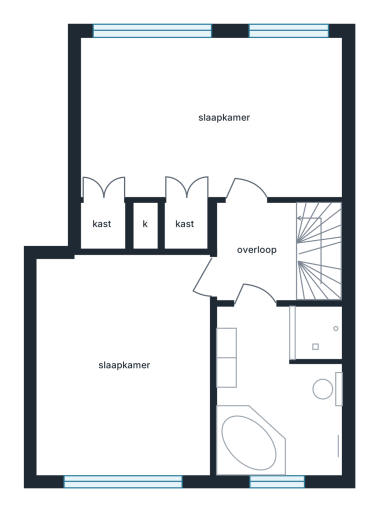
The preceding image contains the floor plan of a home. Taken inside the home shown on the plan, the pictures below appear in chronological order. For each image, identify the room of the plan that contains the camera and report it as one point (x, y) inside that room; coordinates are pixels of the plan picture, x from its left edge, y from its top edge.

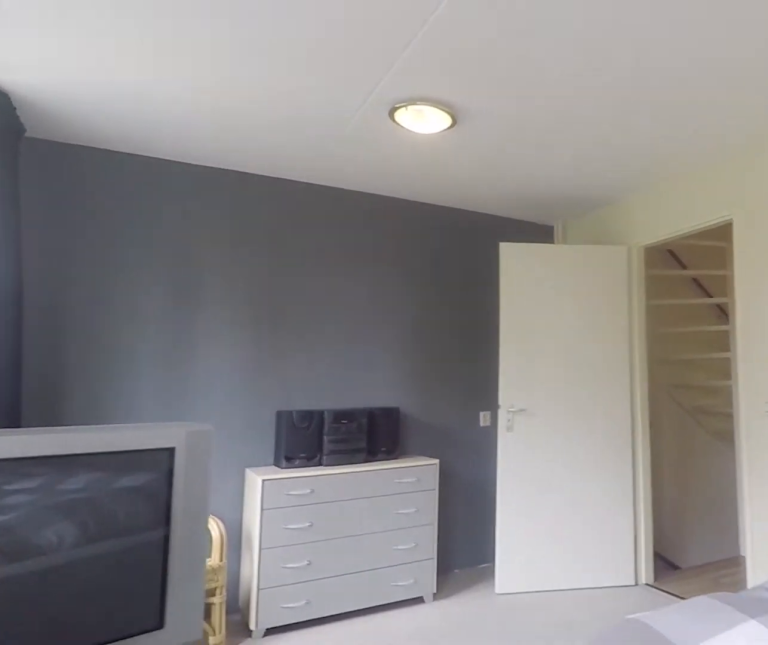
(212, 117)
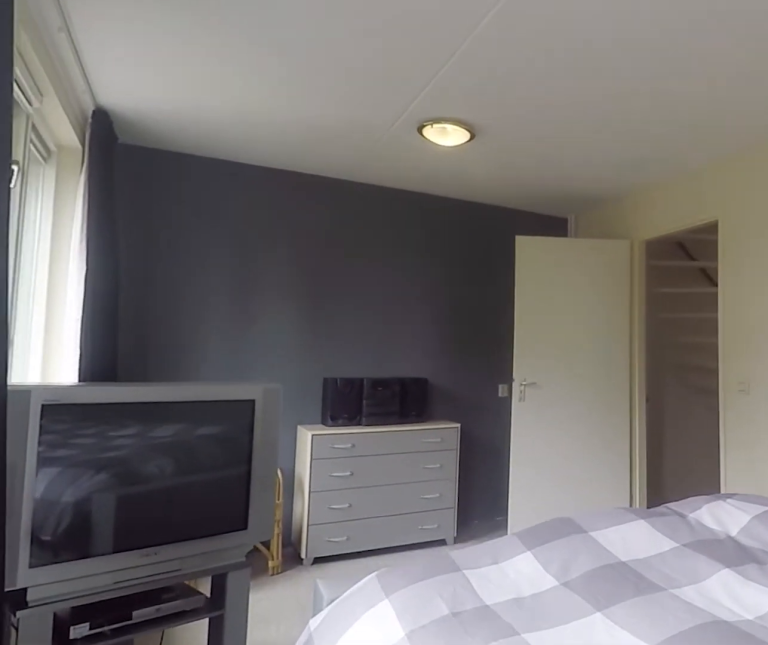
(212, 117)
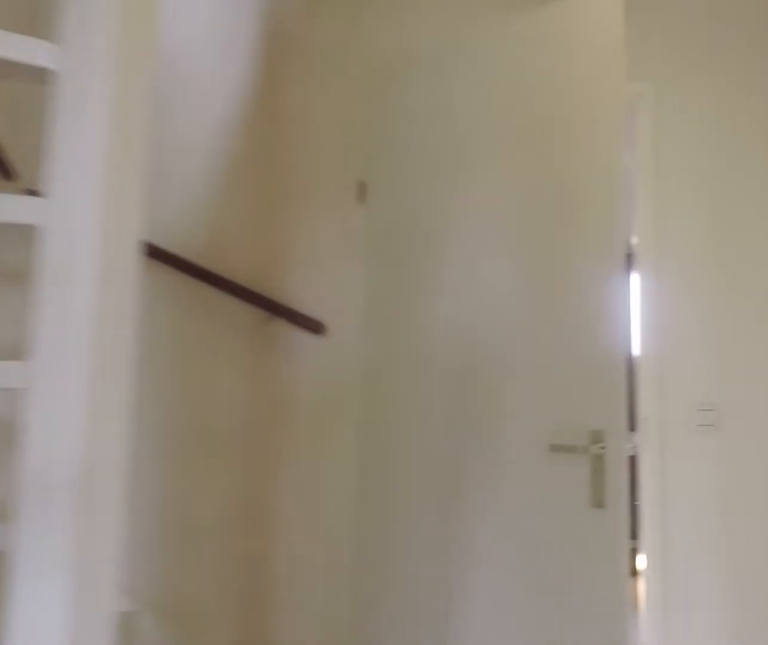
(257, 253)
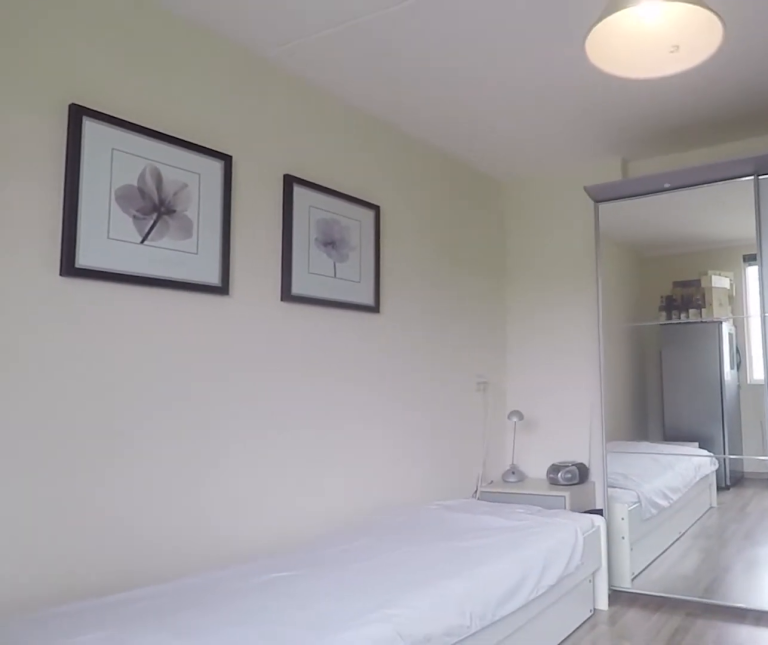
(124, 367)
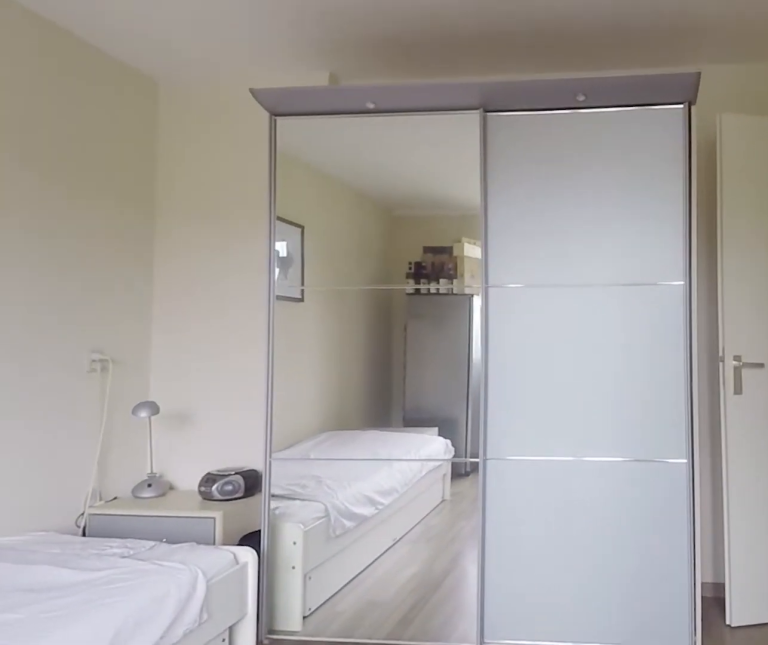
(124, 367)
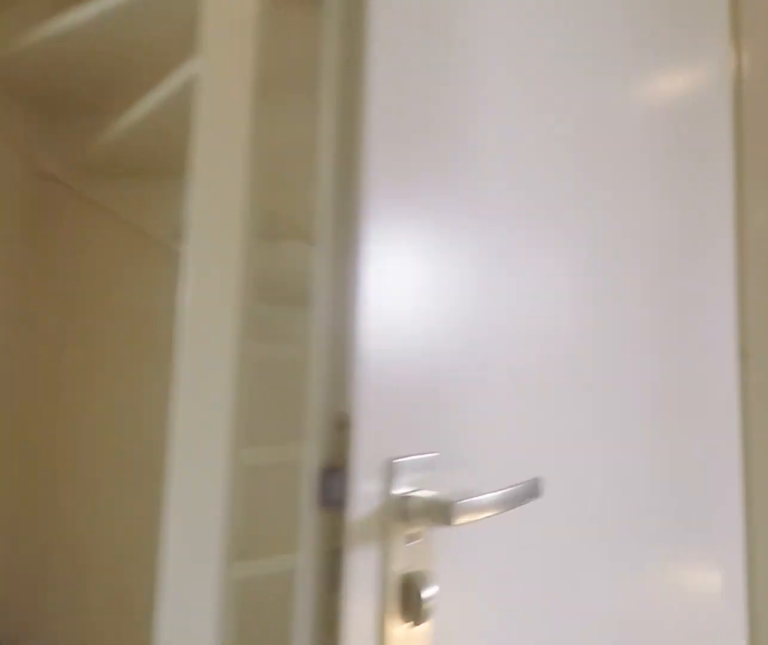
(256, 253)
